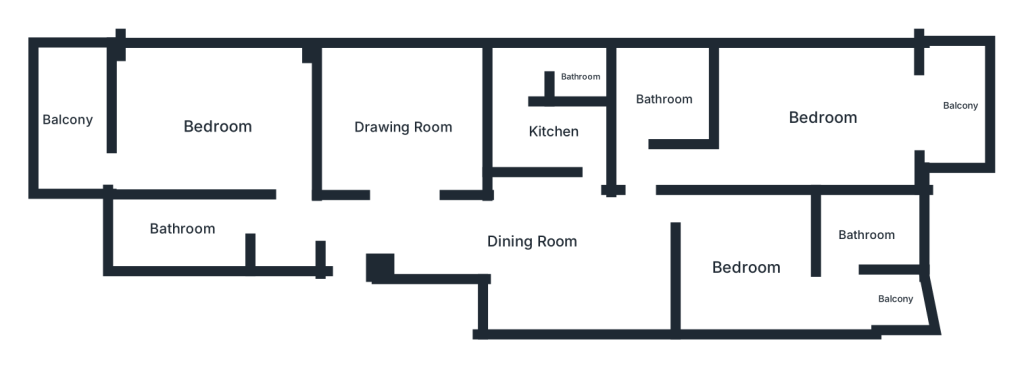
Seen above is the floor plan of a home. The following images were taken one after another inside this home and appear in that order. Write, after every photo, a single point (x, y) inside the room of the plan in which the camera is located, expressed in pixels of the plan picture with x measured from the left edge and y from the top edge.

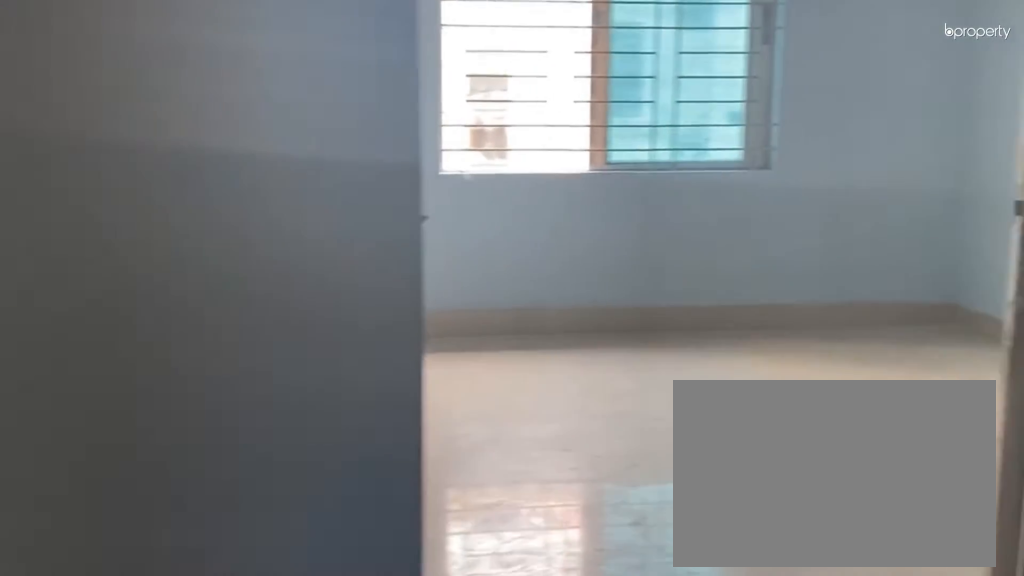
(382, 232)
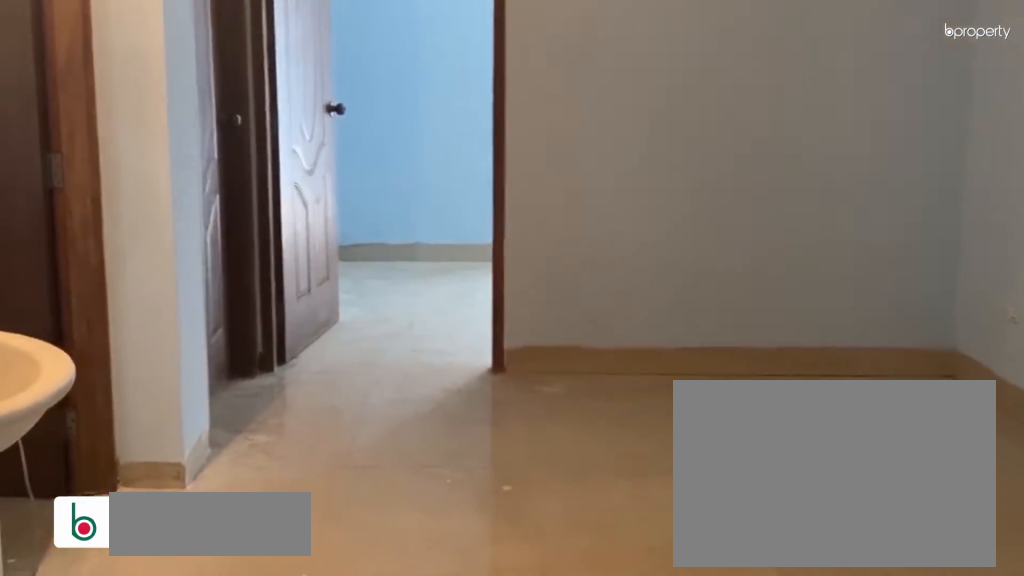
(531, 241)
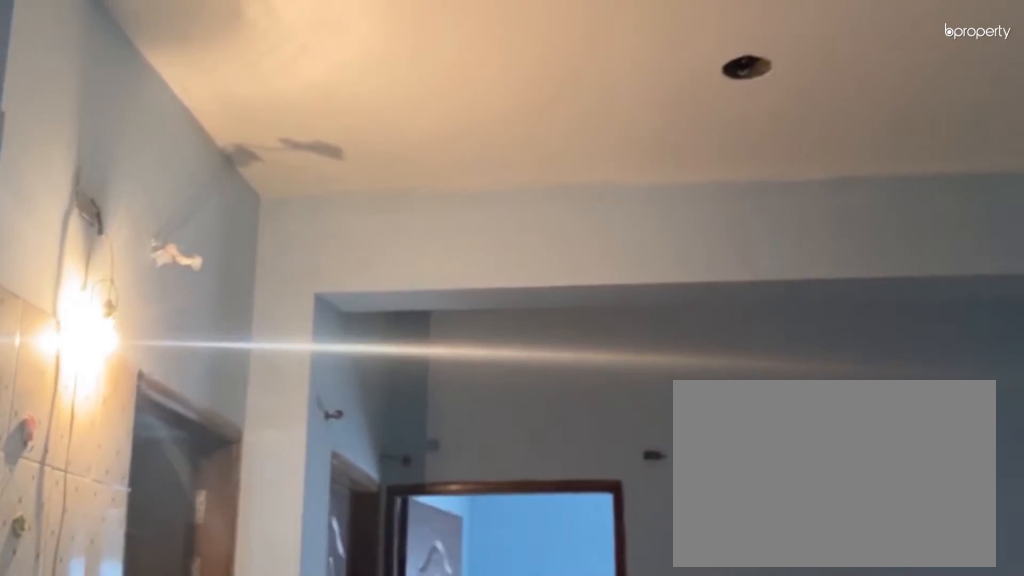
(530, 242)
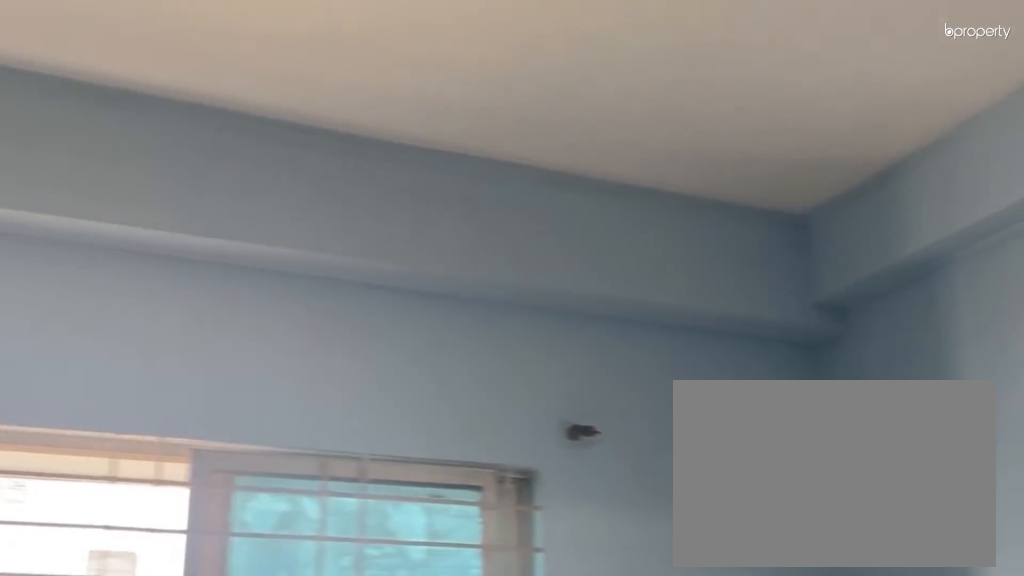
(405, 122)
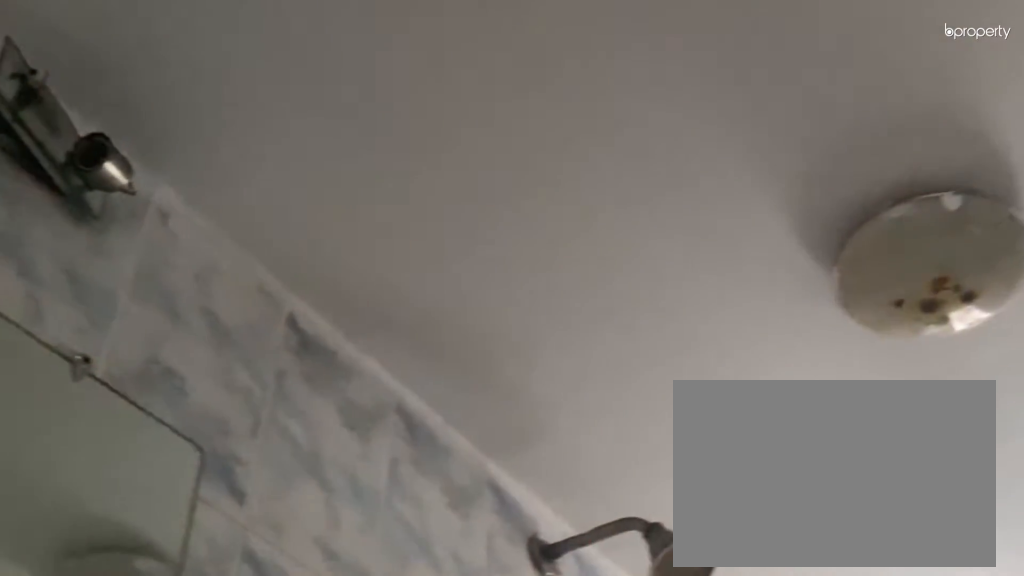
(182, 227)
